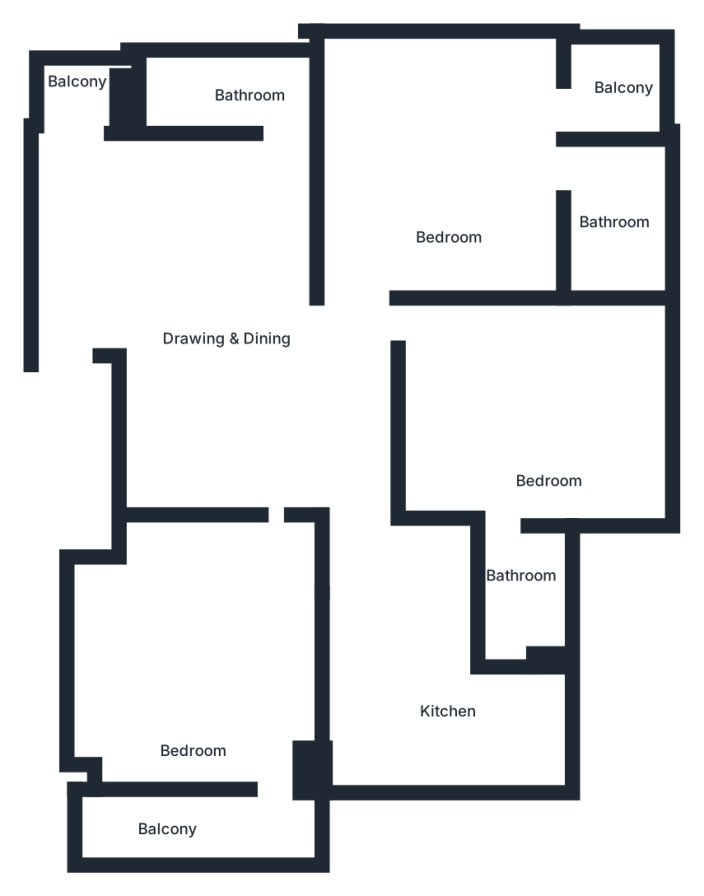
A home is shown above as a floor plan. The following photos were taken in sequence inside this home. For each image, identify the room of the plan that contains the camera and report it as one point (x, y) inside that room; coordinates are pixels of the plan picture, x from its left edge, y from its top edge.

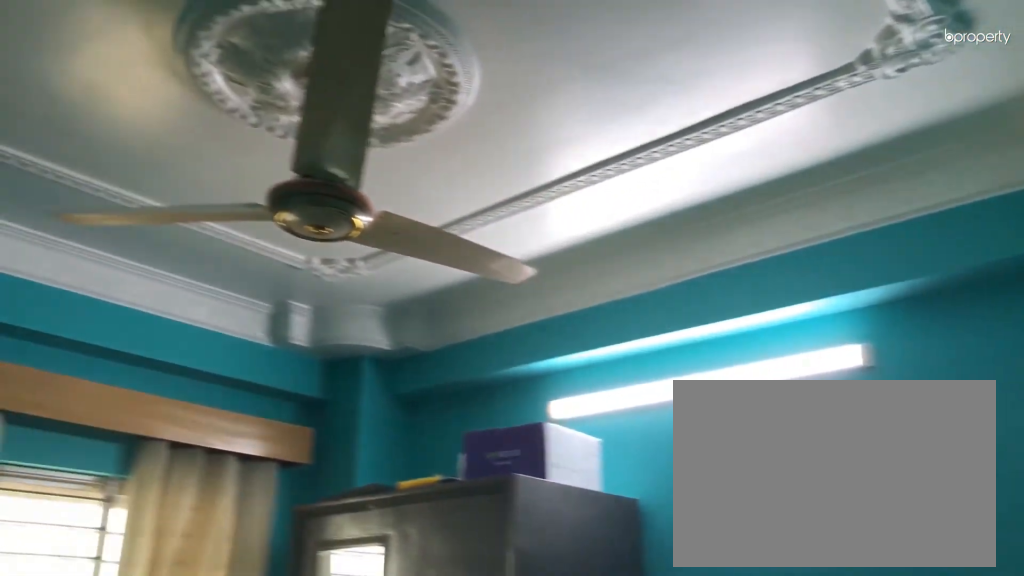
(213, 673)
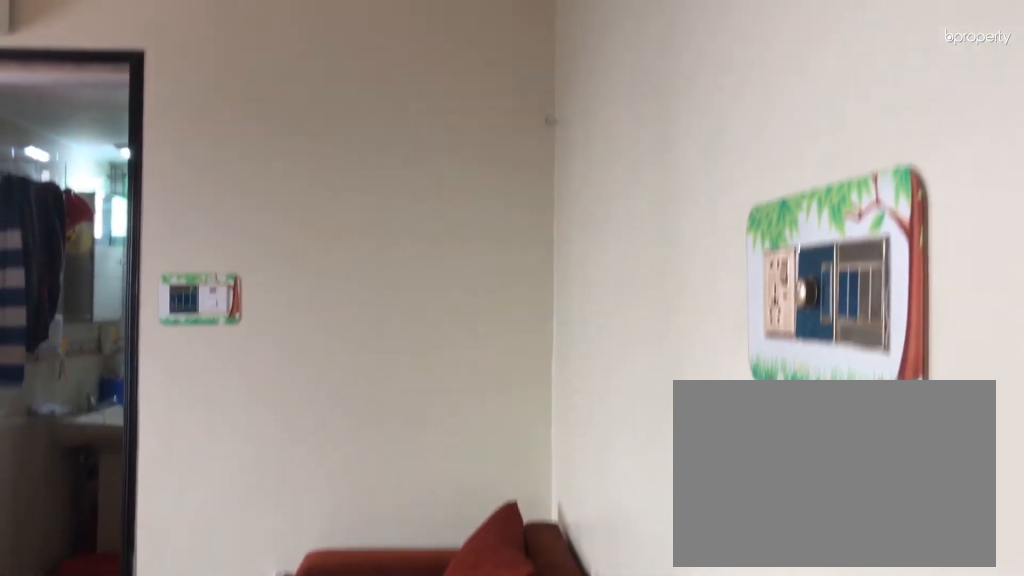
(450, 177)
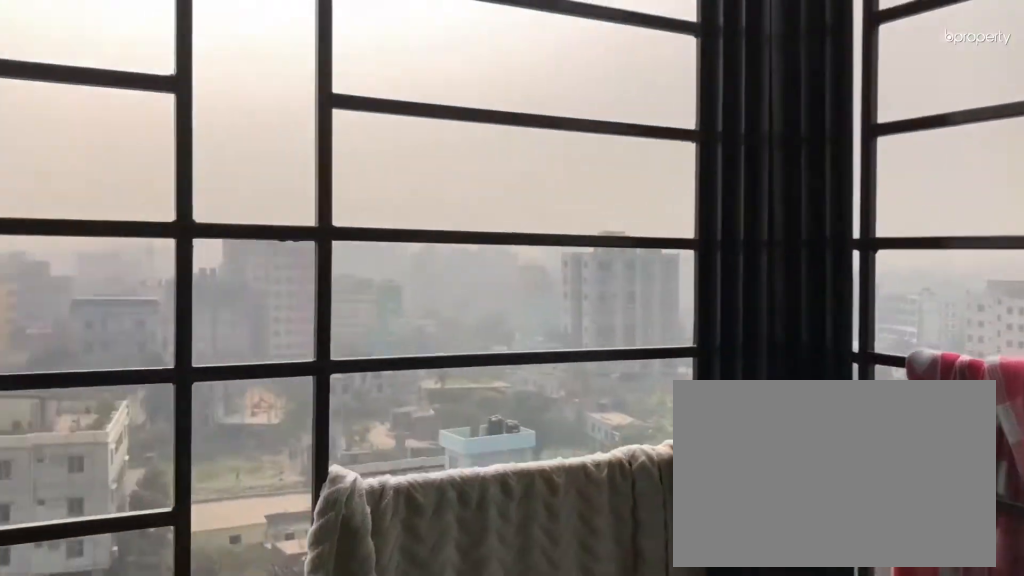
(626, 93)
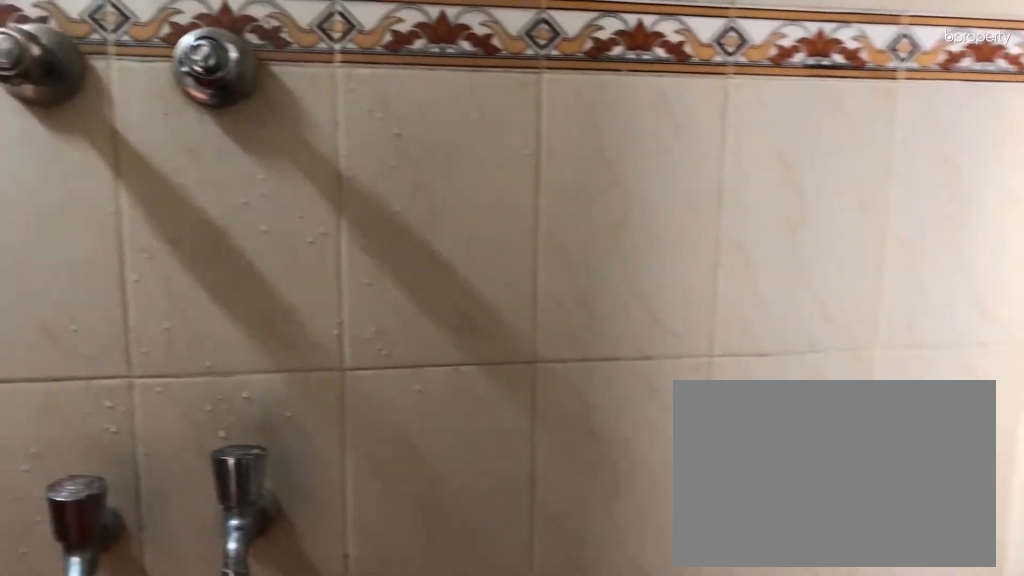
(615, 214)
